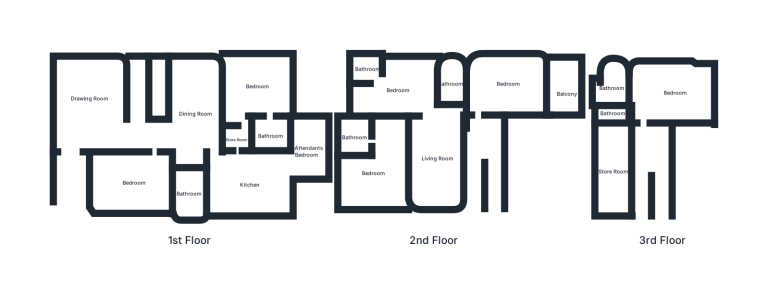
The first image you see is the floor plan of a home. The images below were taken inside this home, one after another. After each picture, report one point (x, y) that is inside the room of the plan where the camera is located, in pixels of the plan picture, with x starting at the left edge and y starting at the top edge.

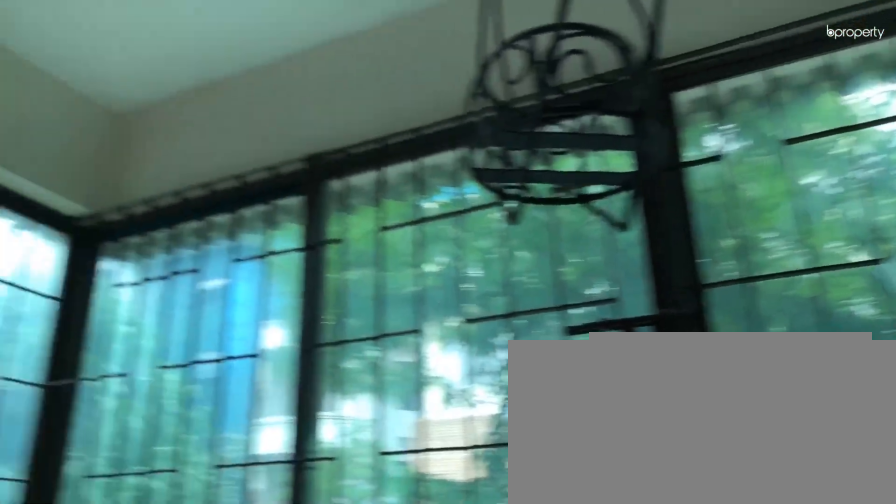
(566, 94)
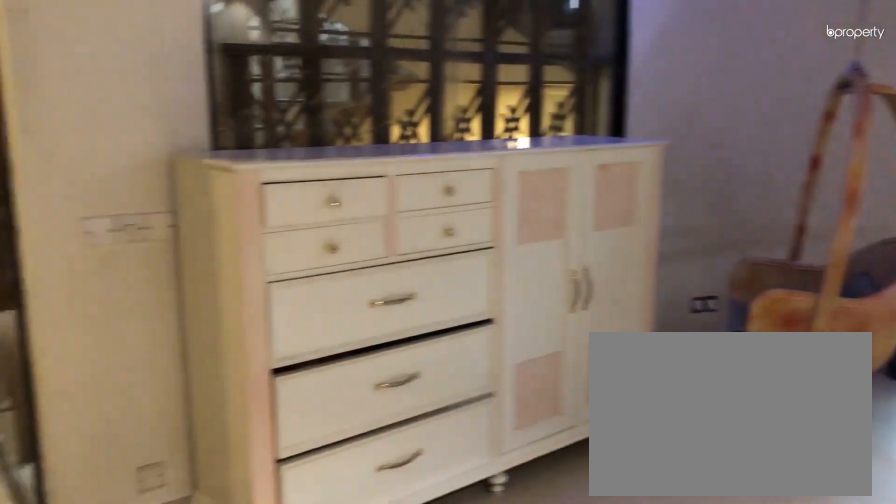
(436, 159)
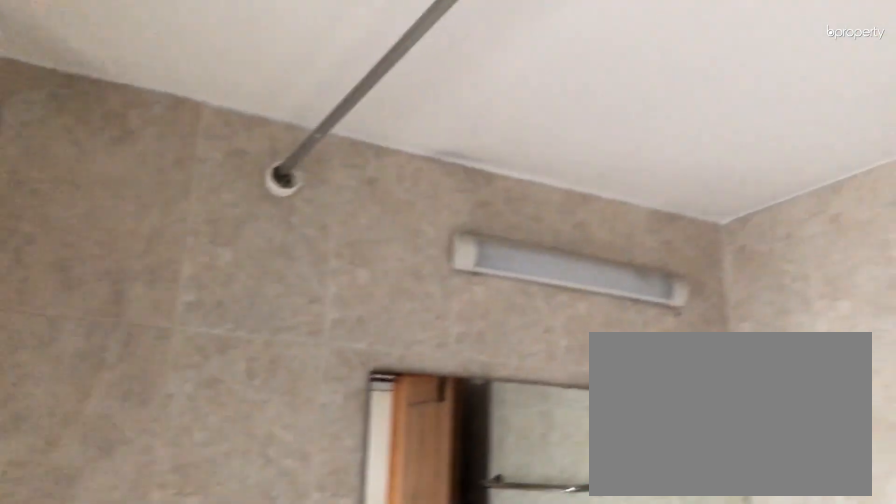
(365, 69)
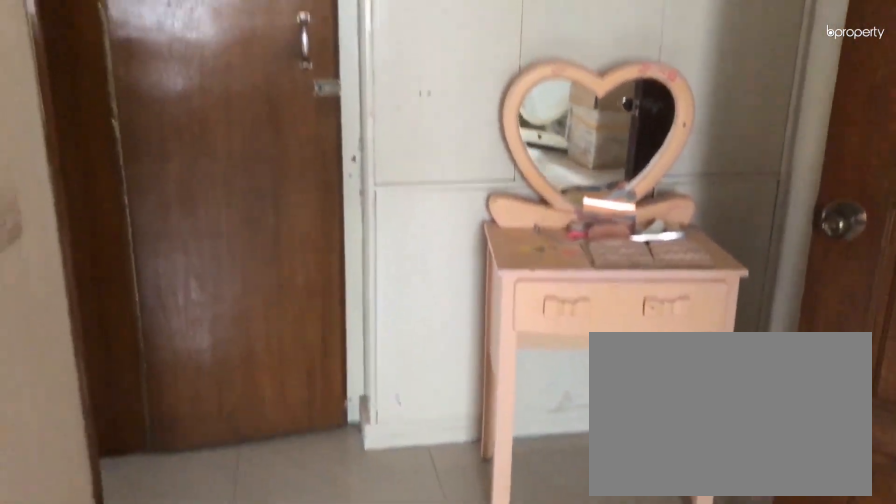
(372, 174)
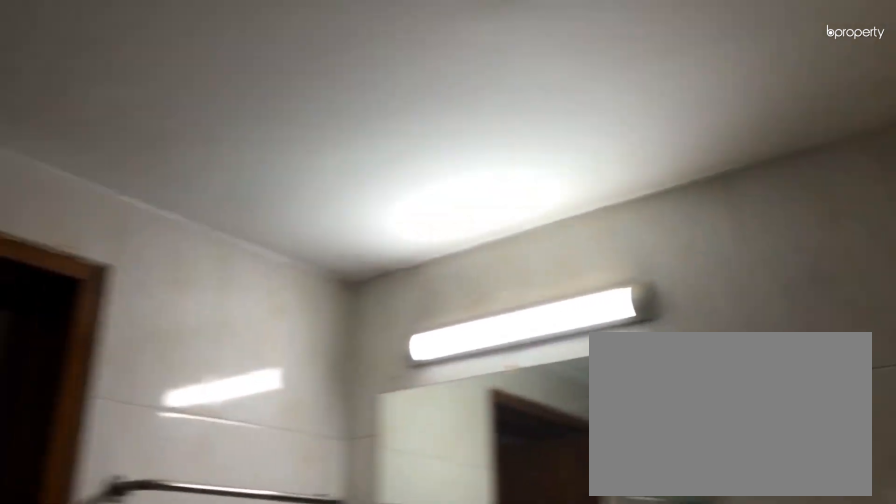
(352, 138)
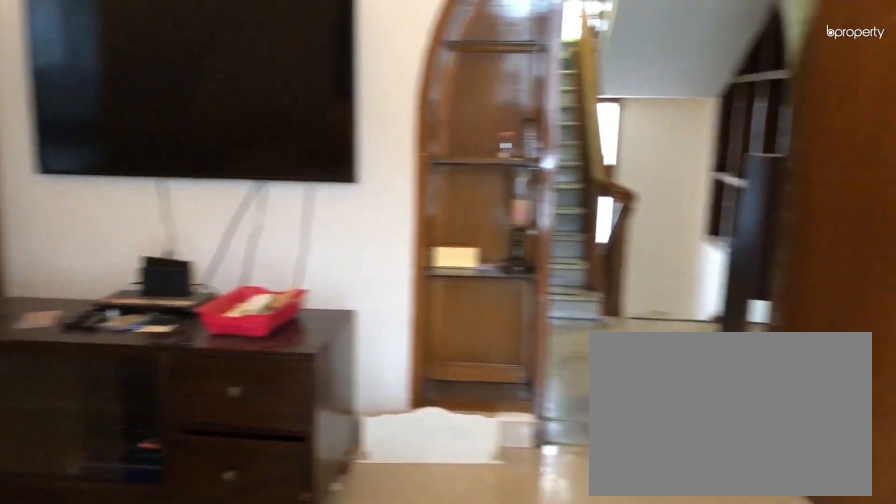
(674, 93)
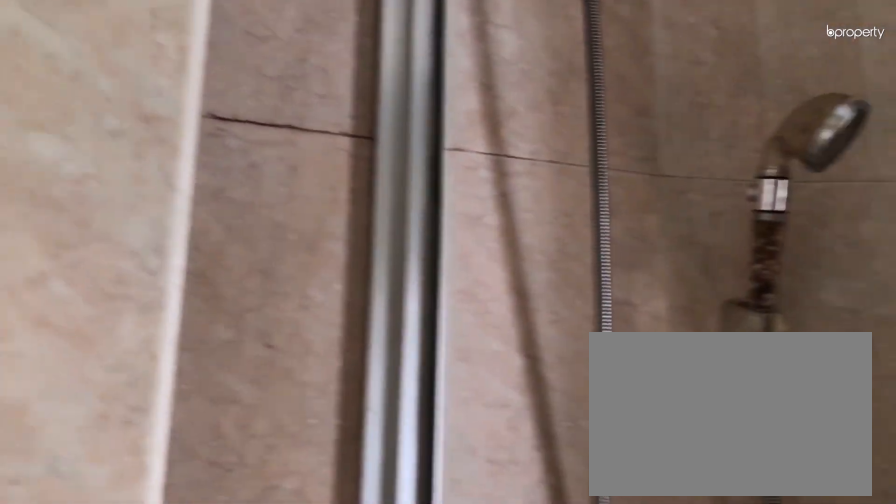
(610, 88)
